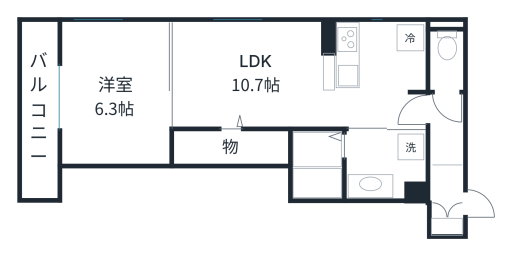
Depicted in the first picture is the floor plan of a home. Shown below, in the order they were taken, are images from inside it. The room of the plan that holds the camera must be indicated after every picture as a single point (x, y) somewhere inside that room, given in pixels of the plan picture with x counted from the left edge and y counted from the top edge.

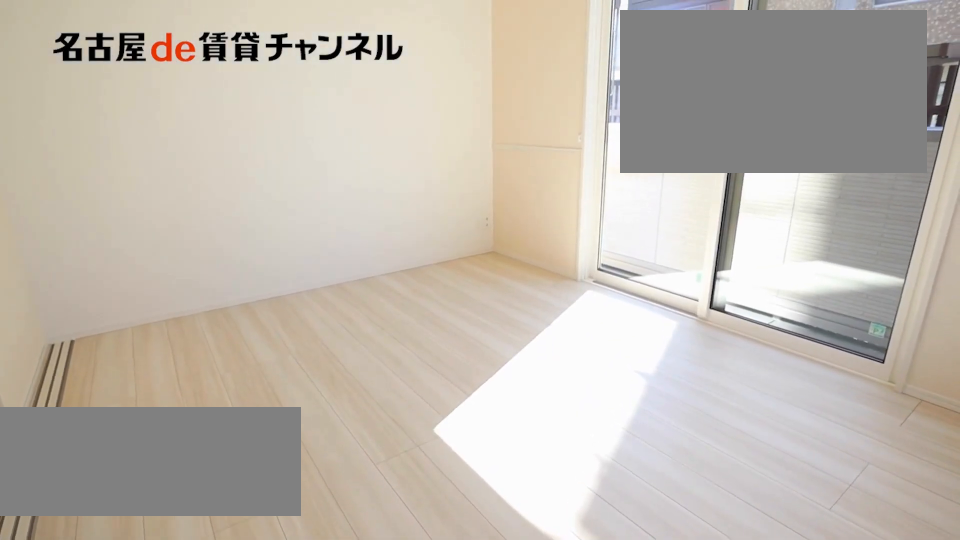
(115, 94)
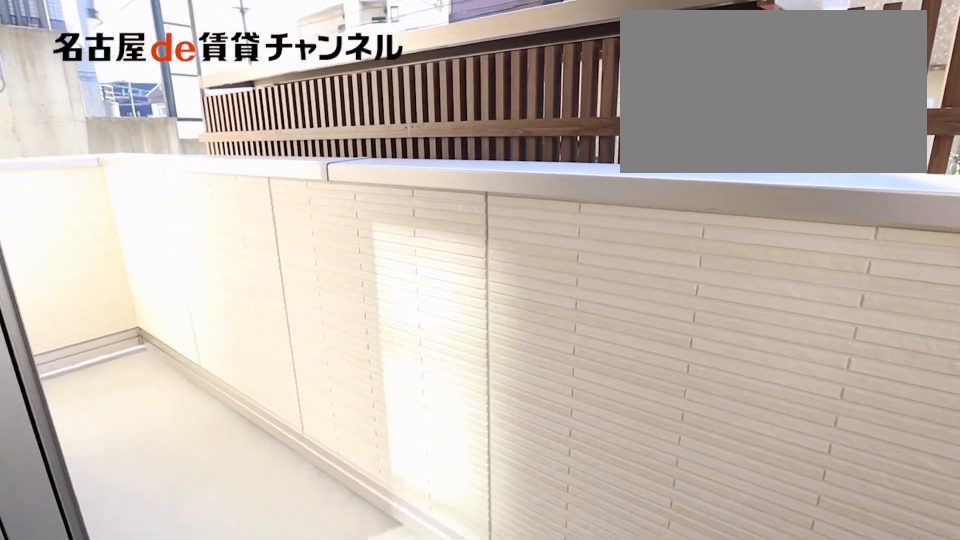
(39, 110)
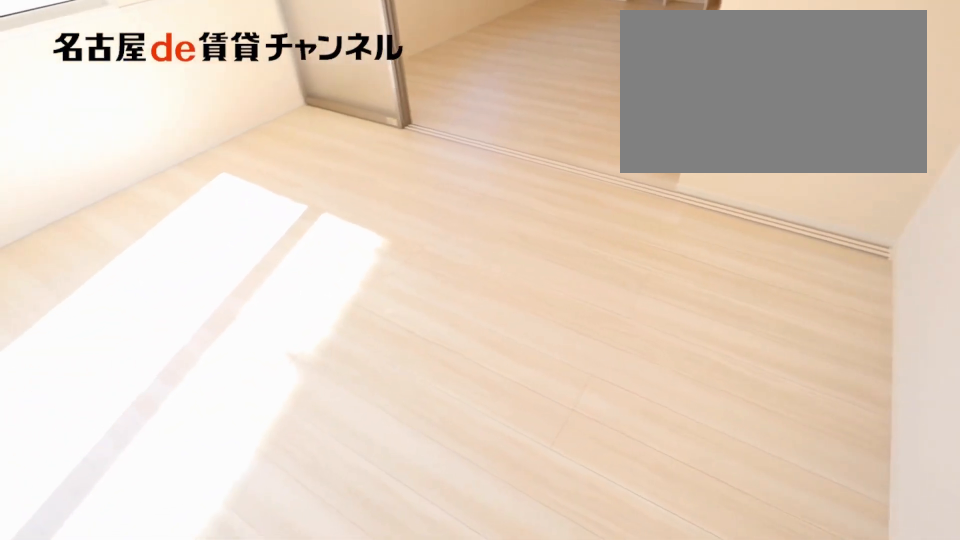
(117, 93)
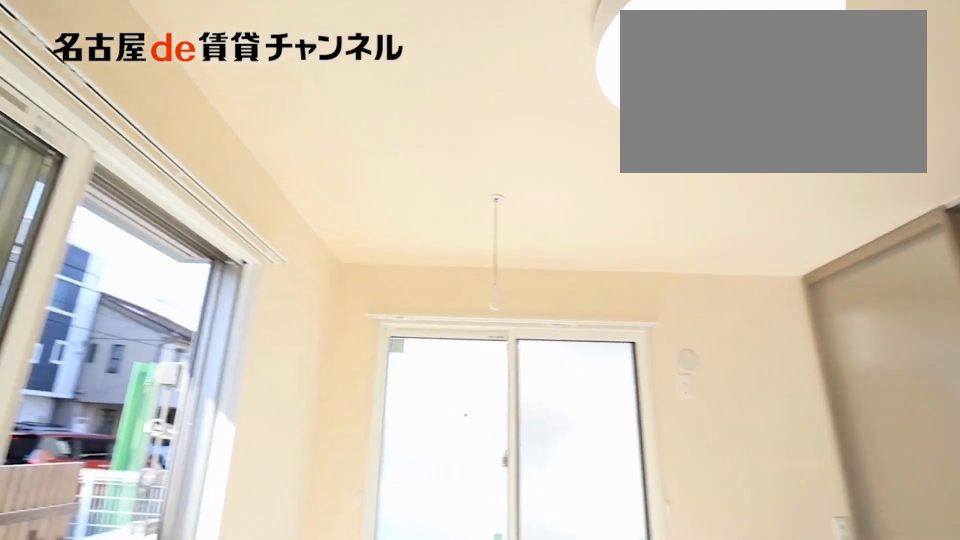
(117, 93)
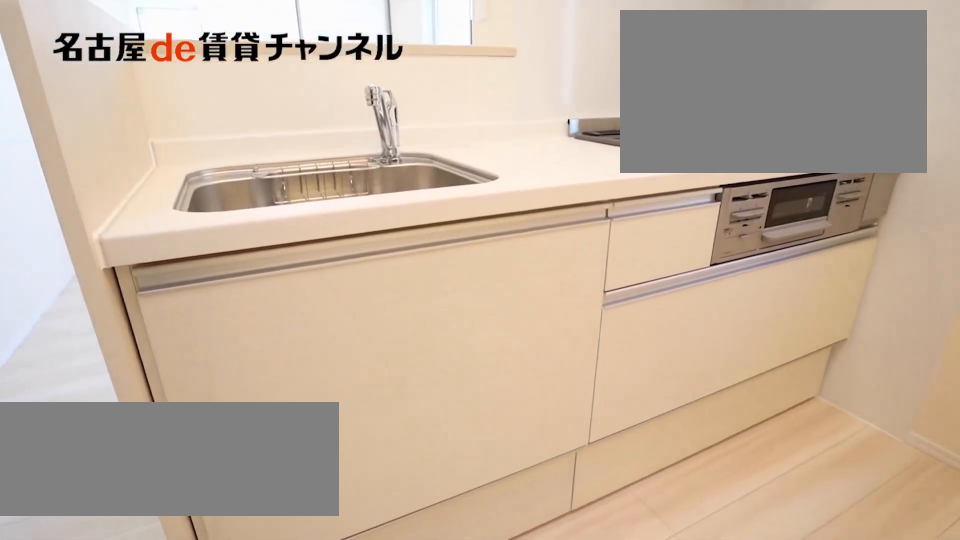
(374, 55)
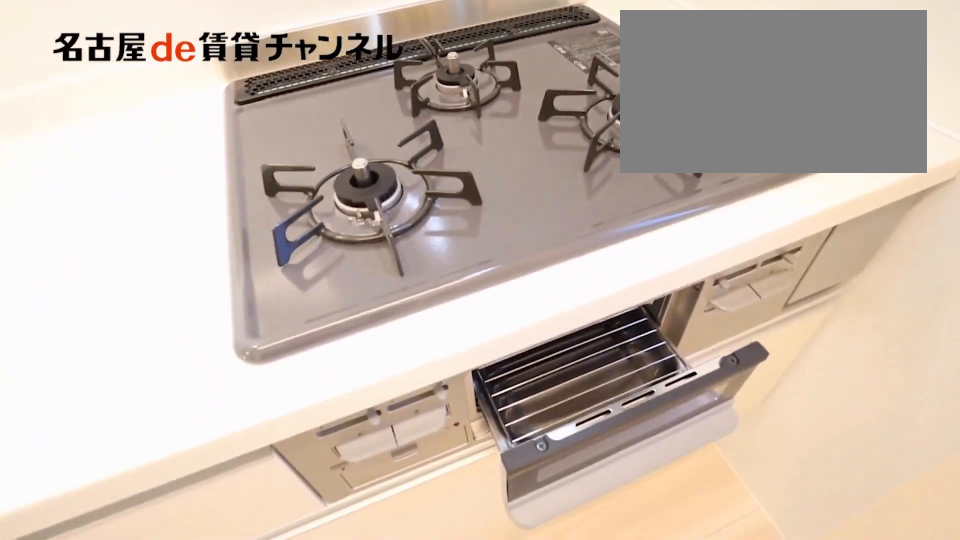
(374, 55)
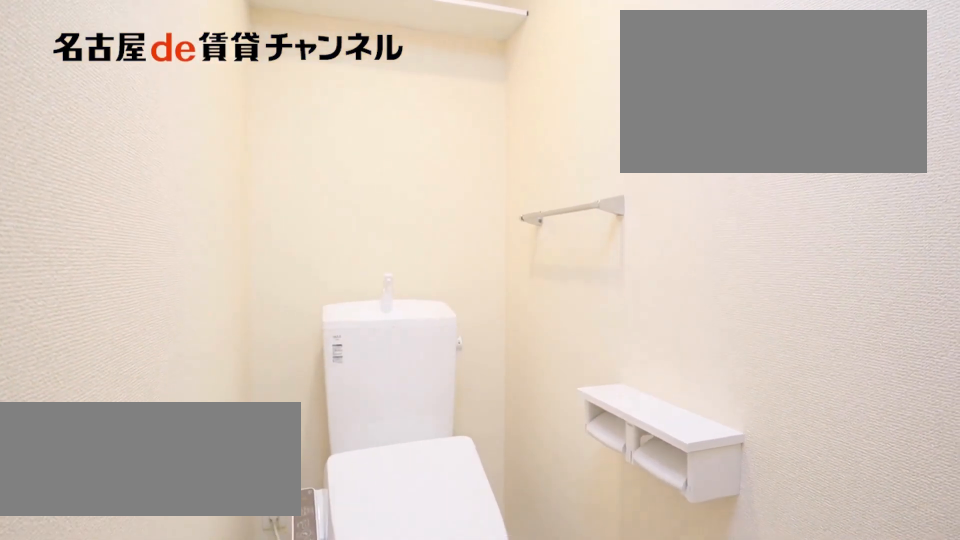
(446, 60)
